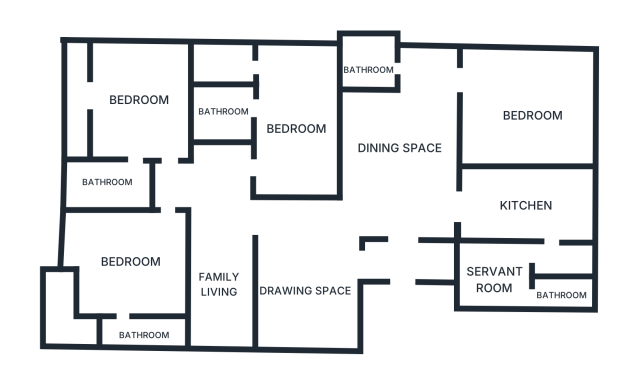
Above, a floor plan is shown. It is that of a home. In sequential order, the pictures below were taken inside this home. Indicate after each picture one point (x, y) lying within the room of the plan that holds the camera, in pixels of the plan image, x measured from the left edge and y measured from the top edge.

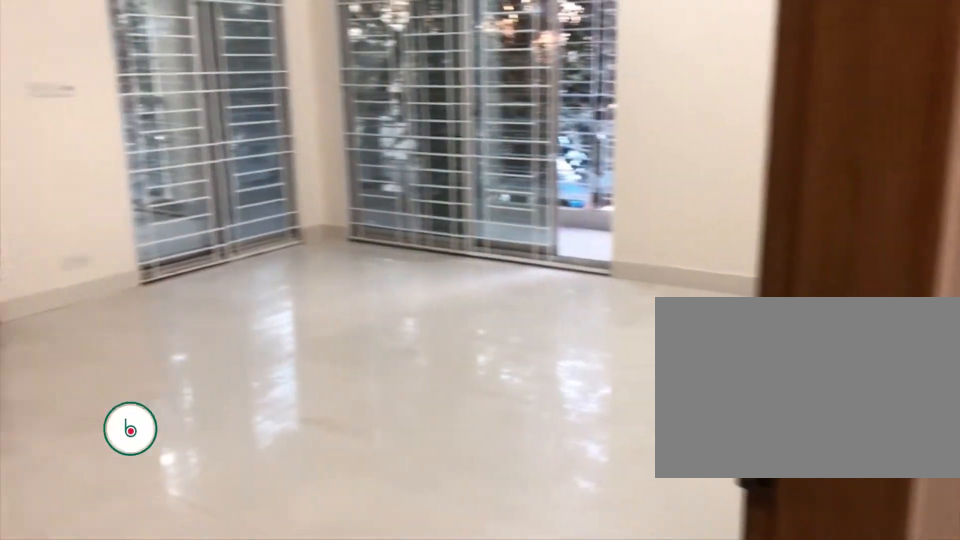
(142, 249)
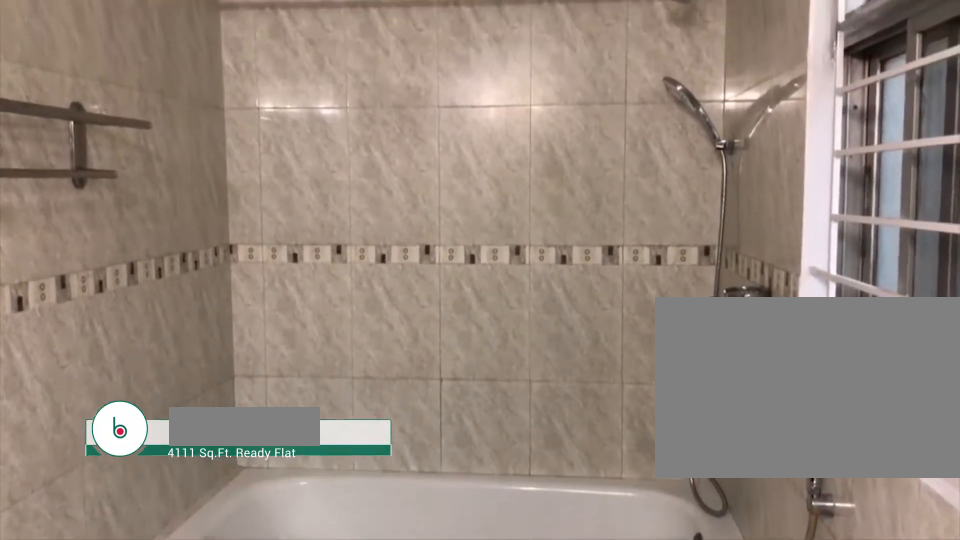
(123, 327)
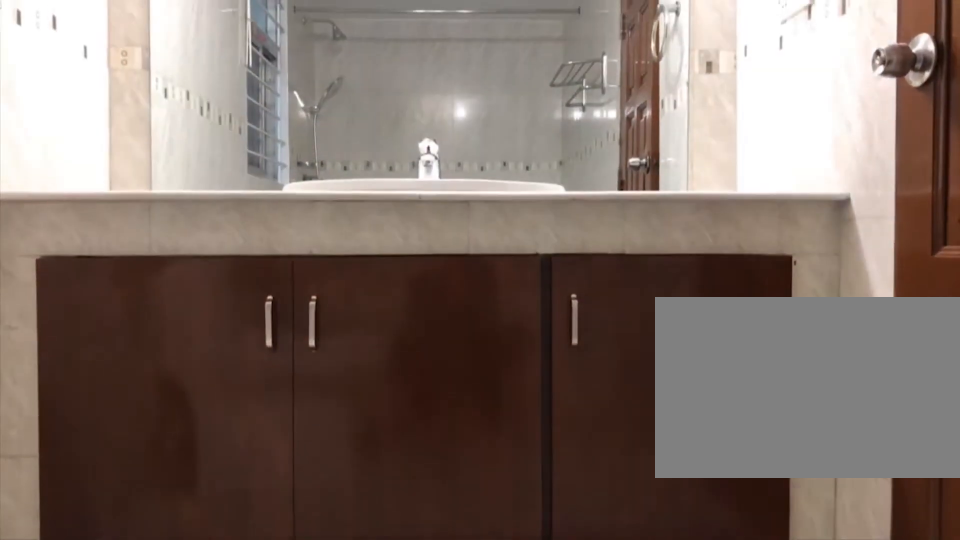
(123, 327)
